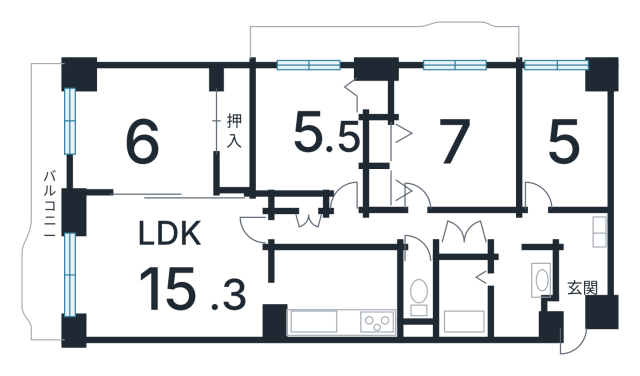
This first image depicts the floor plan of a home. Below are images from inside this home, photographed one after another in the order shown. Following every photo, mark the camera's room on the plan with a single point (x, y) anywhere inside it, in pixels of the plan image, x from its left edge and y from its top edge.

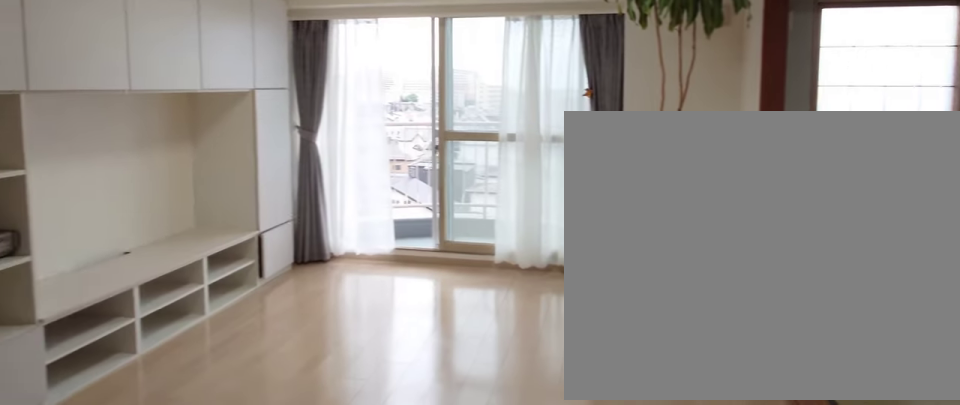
(176, 273)
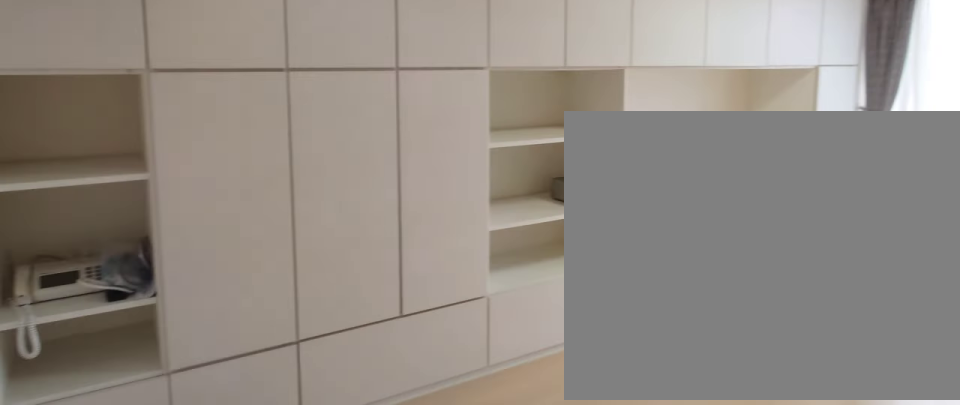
(176, 273)
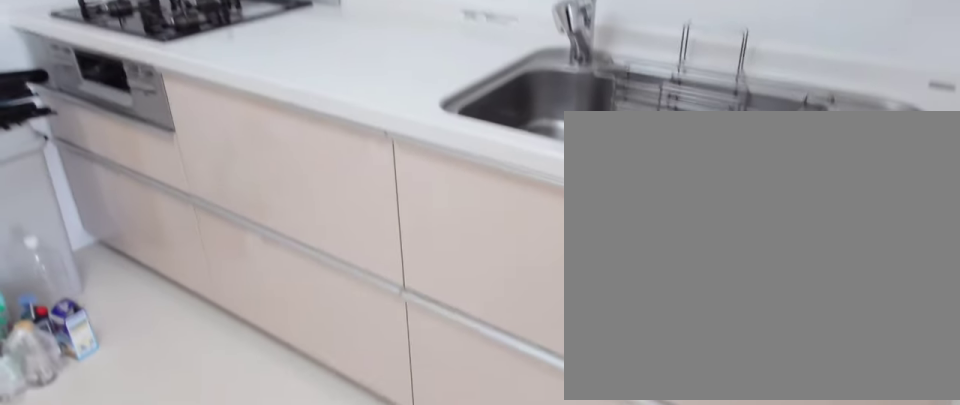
(339, 300)
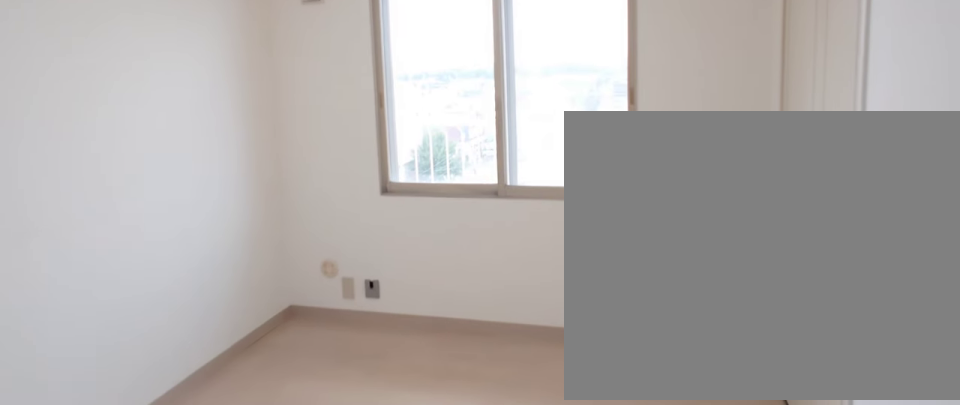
(304, 138)
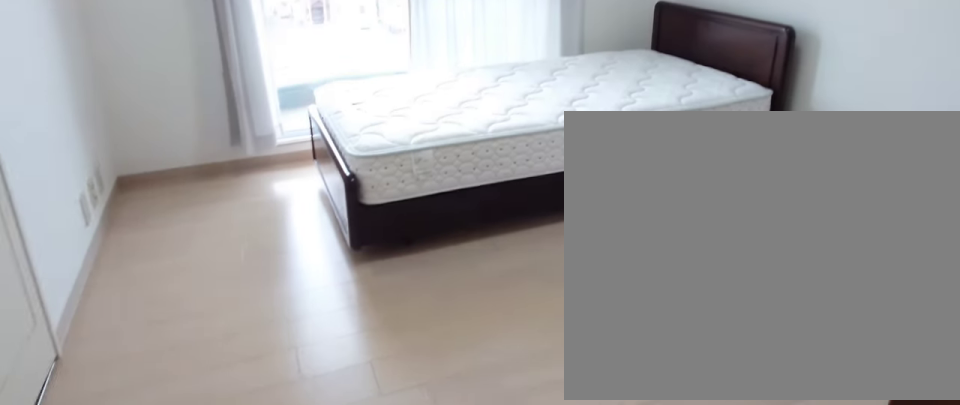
(446, 142)
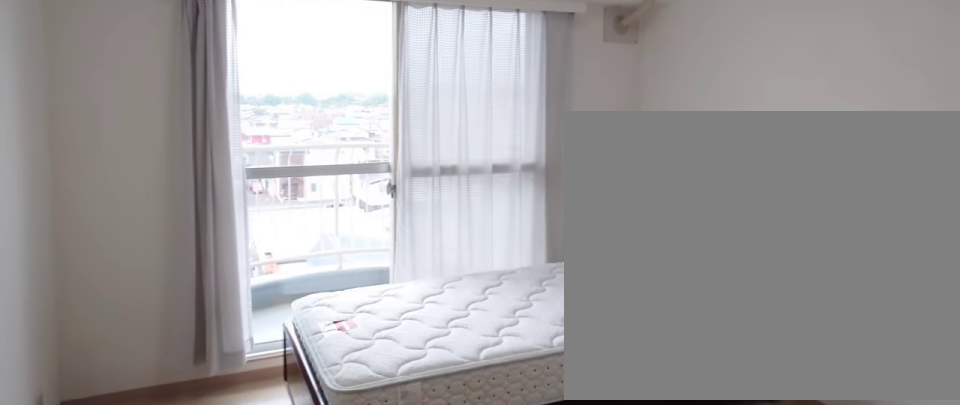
(446, 142)
